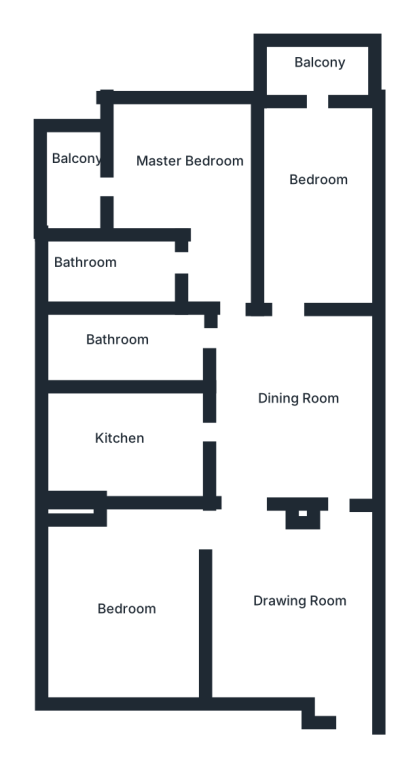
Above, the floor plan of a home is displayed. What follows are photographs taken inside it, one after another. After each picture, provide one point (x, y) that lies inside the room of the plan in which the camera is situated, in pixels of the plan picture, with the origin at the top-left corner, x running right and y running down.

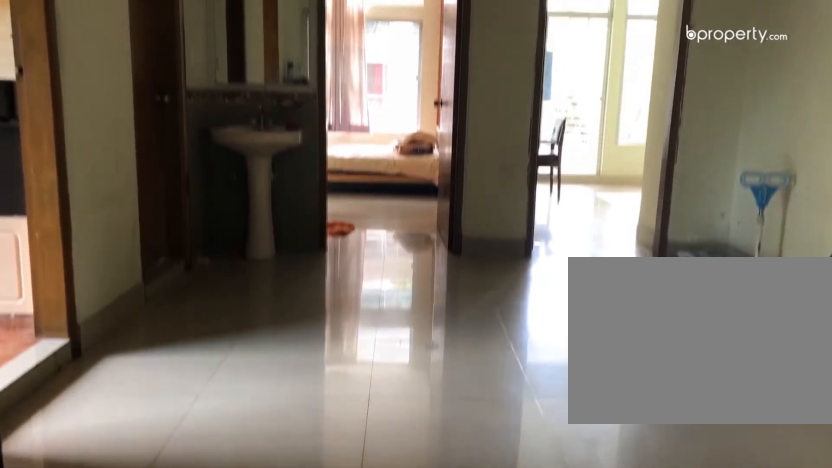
(273, 421)
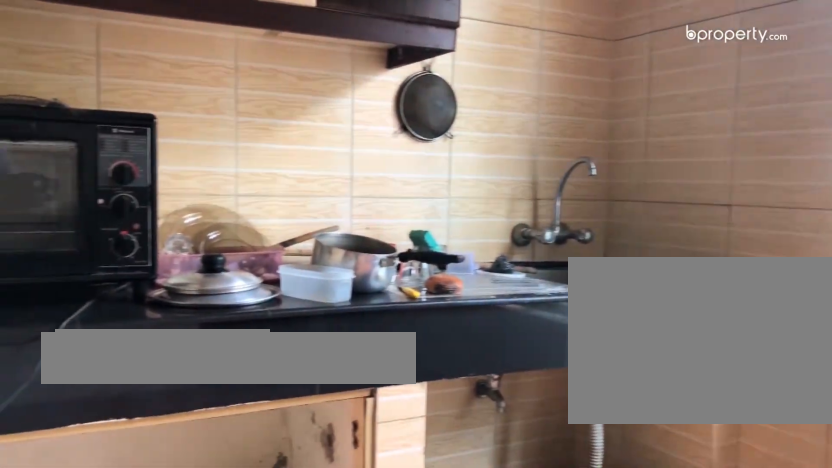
(139, 439)
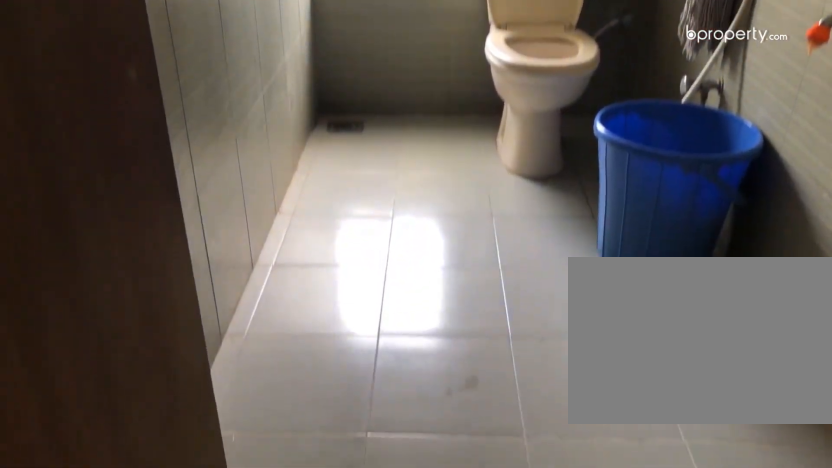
(145, 351)
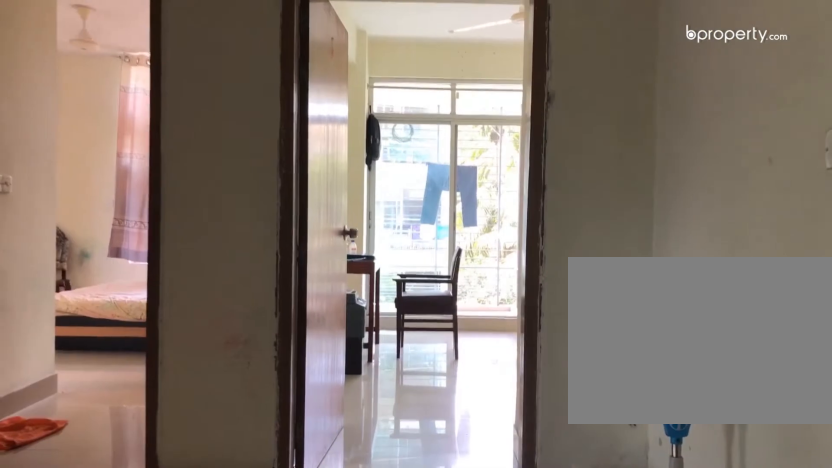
(286, 347)
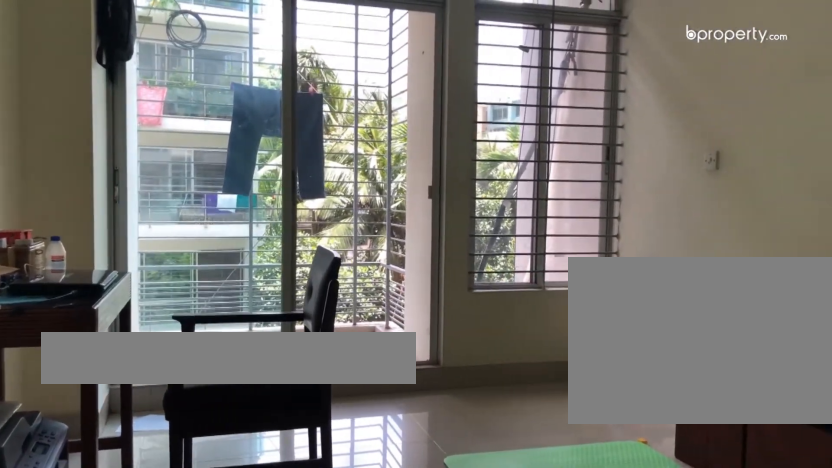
(316, 212)
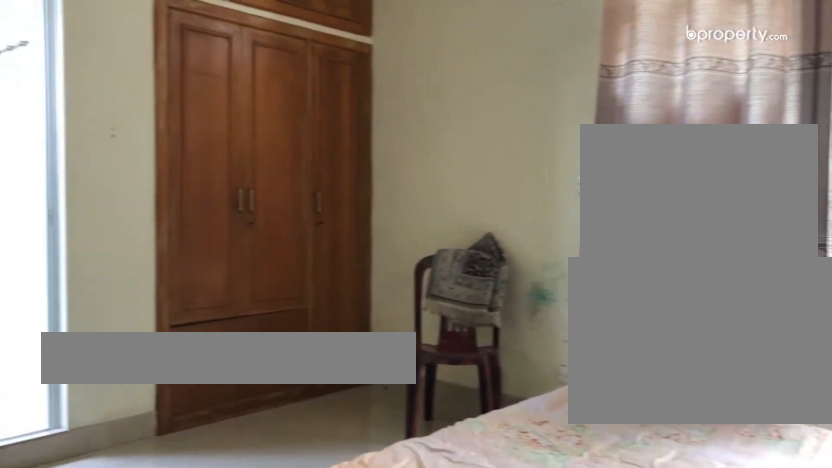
(206, 185)
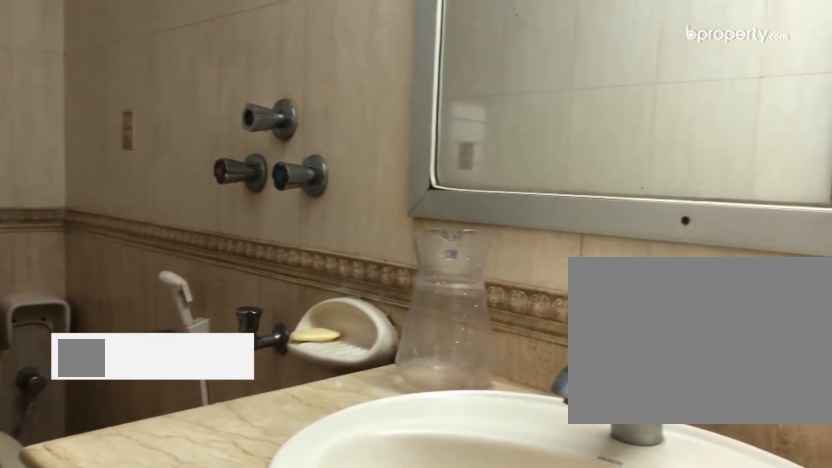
(117, 271)
